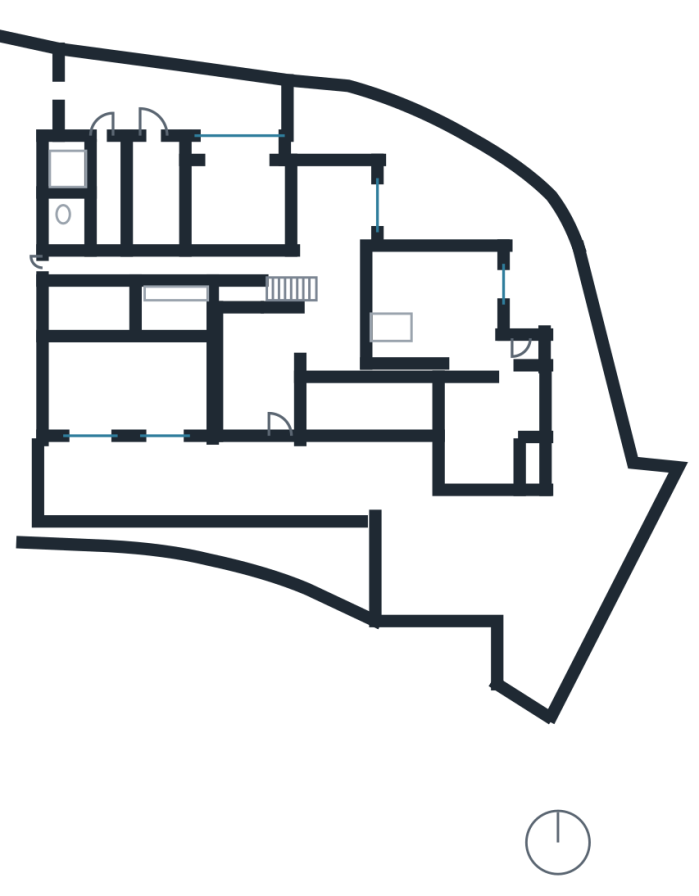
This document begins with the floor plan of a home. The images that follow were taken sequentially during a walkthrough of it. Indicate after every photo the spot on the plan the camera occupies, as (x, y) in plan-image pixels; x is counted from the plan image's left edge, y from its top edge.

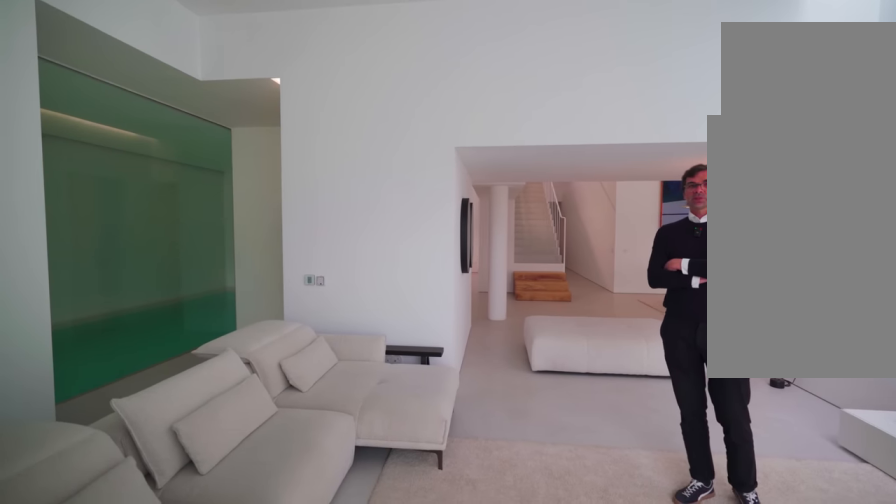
(475, 300)
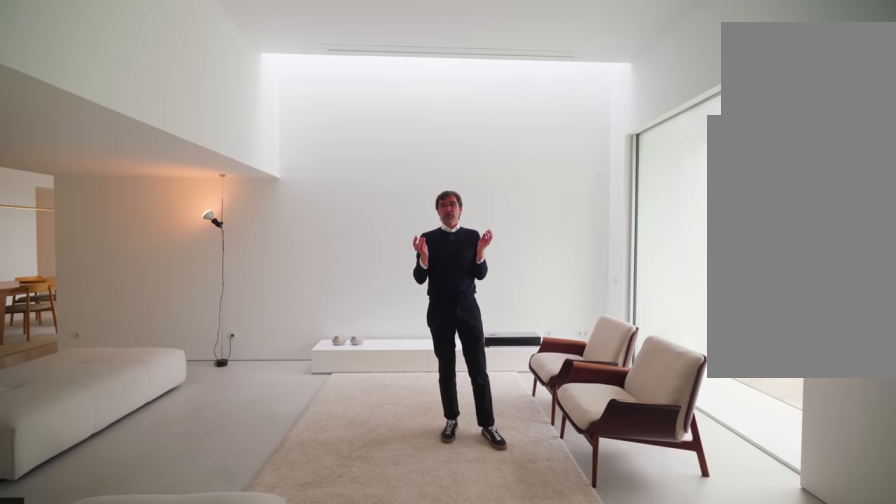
(461, 318)
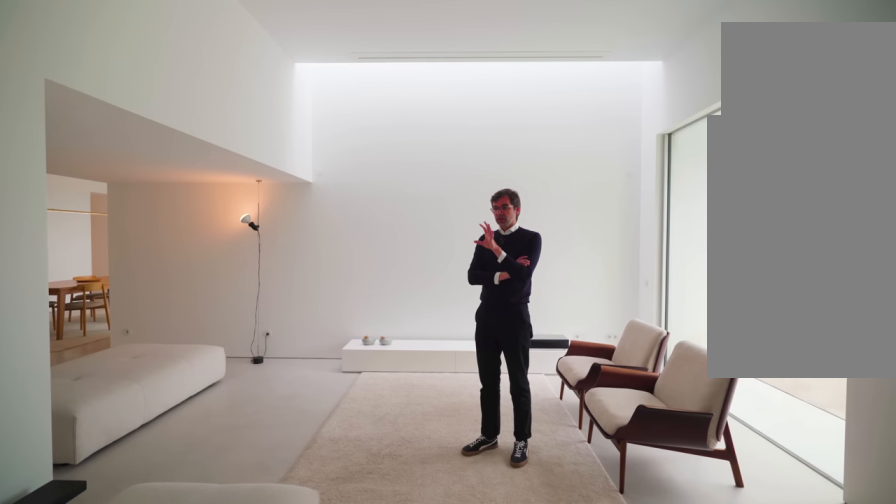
(462, 317)
